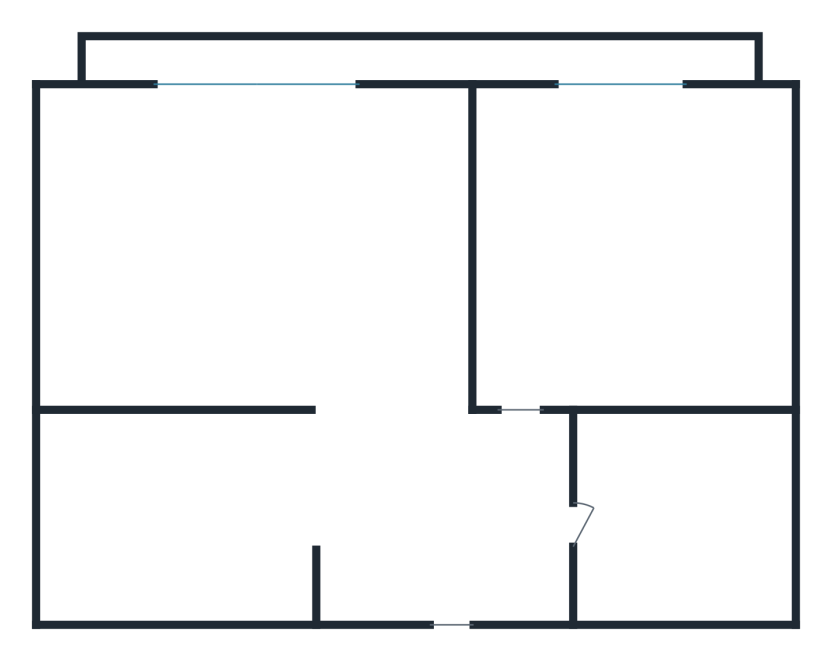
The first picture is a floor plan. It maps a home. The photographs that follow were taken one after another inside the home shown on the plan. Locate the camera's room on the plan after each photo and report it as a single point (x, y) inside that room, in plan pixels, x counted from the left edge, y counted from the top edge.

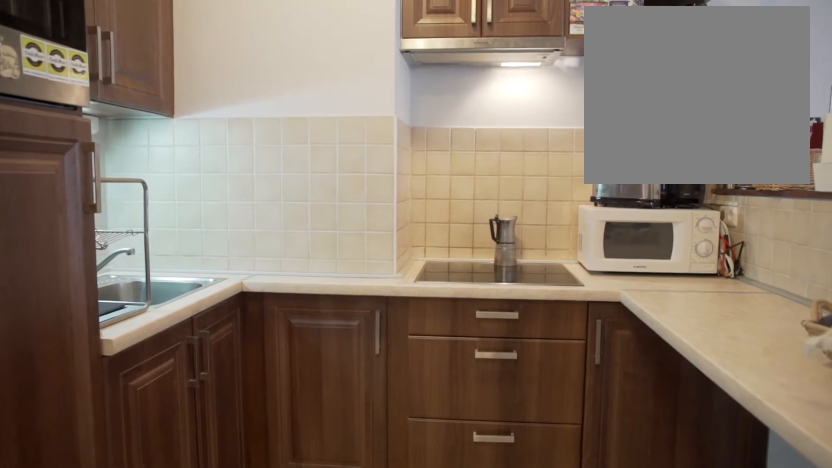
(254, 530)
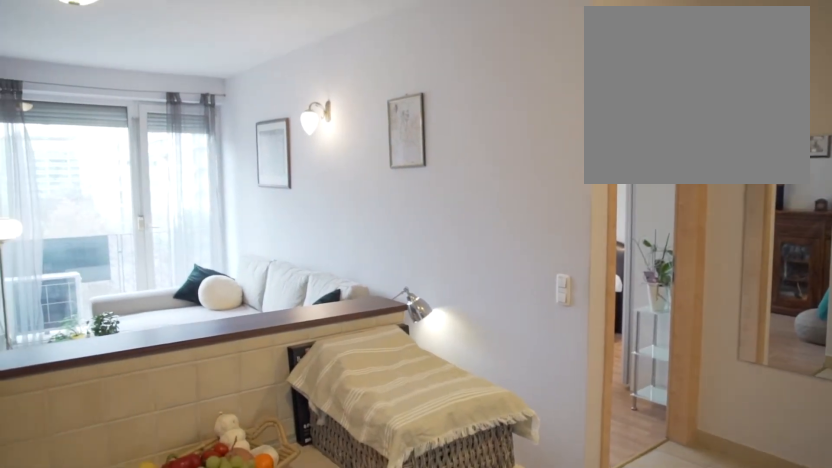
(140, 525)
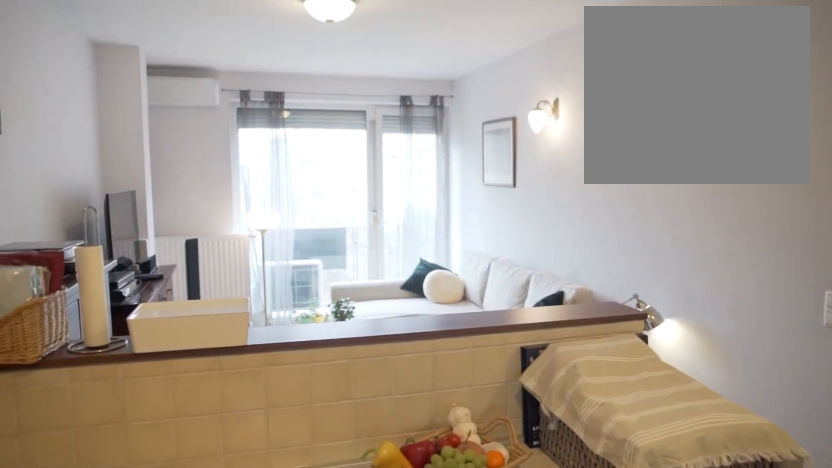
(140, 526)
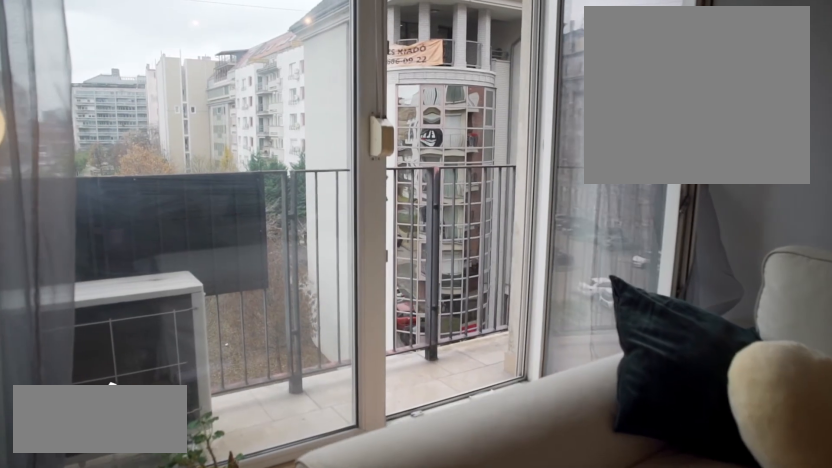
(280, 137)
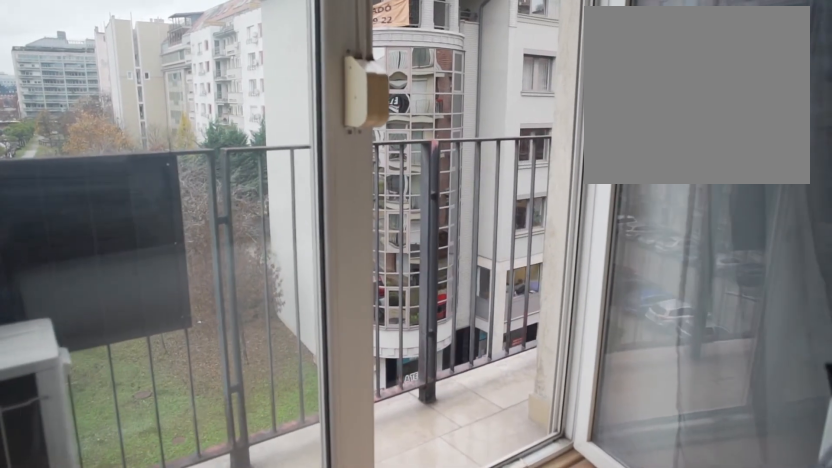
(280, 137)
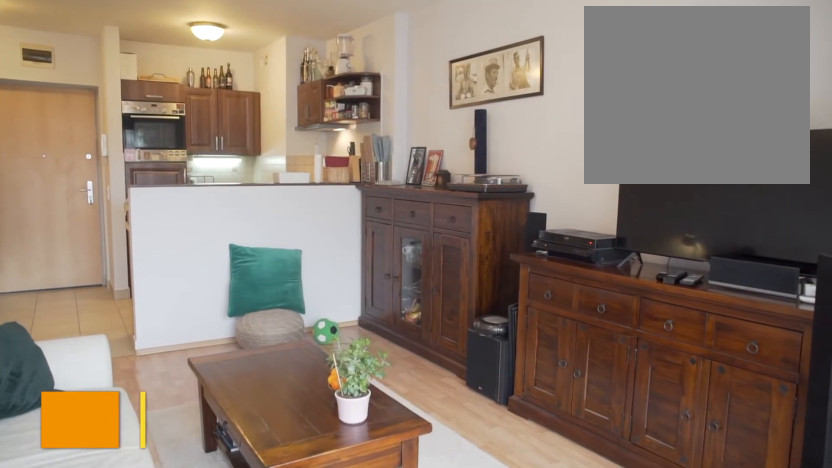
(254, 158)
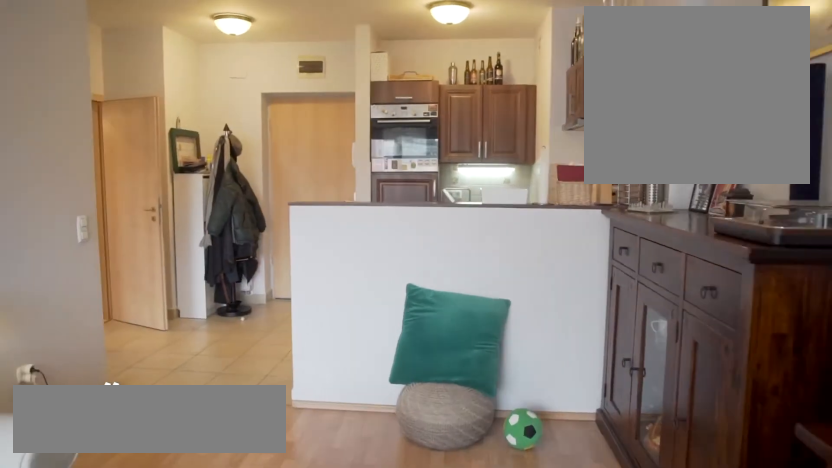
(275, 206)
